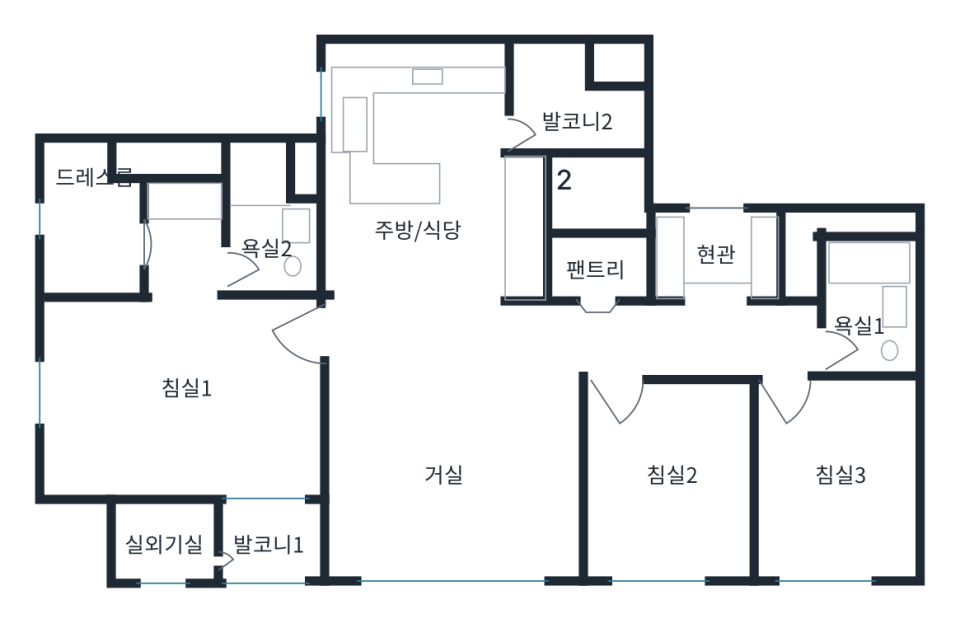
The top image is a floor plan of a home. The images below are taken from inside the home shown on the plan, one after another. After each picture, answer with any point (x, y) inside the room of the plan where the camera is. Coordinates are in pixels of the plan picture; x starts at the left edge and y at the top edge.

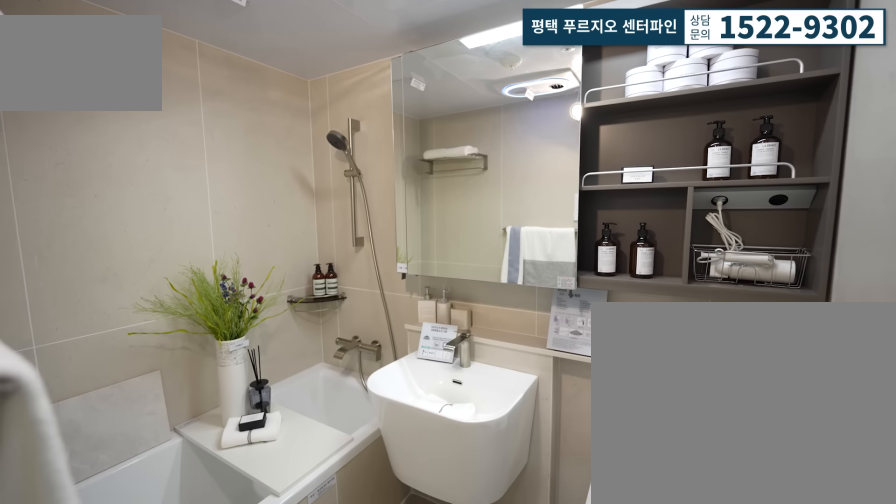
(857, 319)
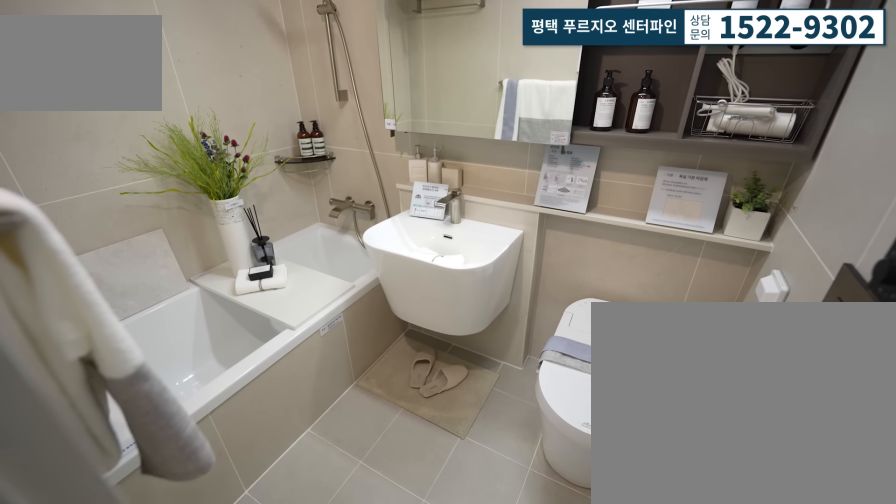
(888, 347)
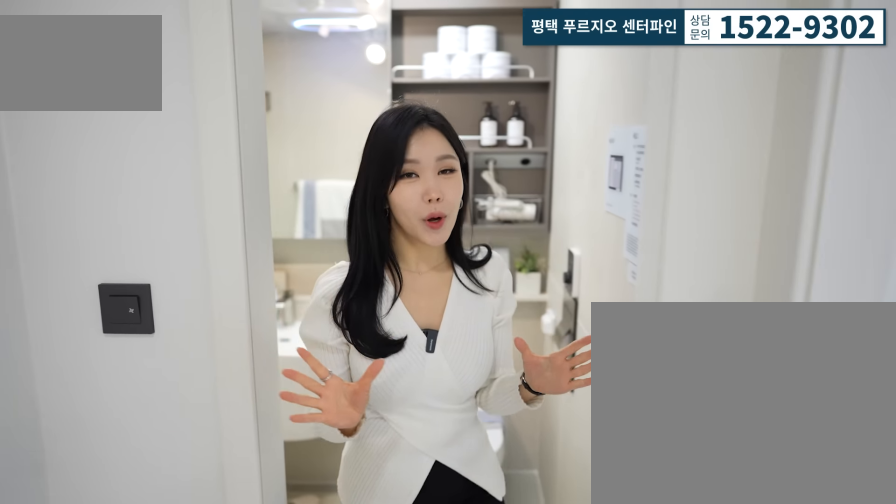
(857, 319)
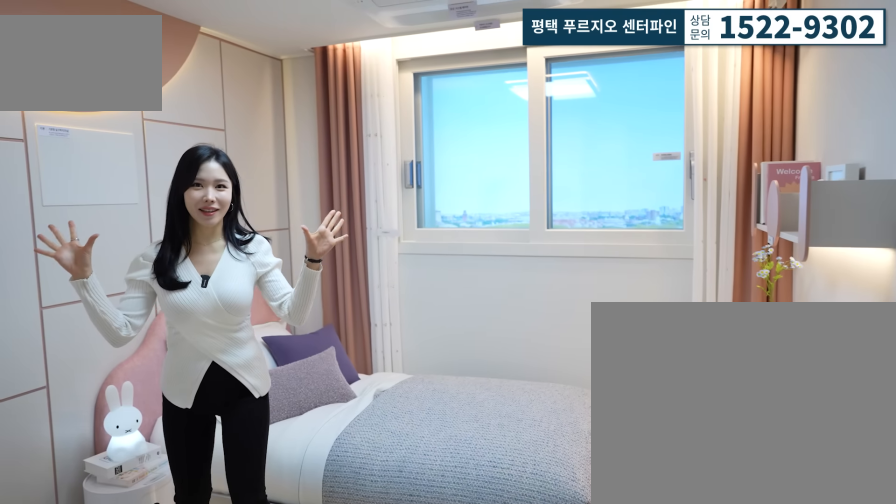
(846, 472)
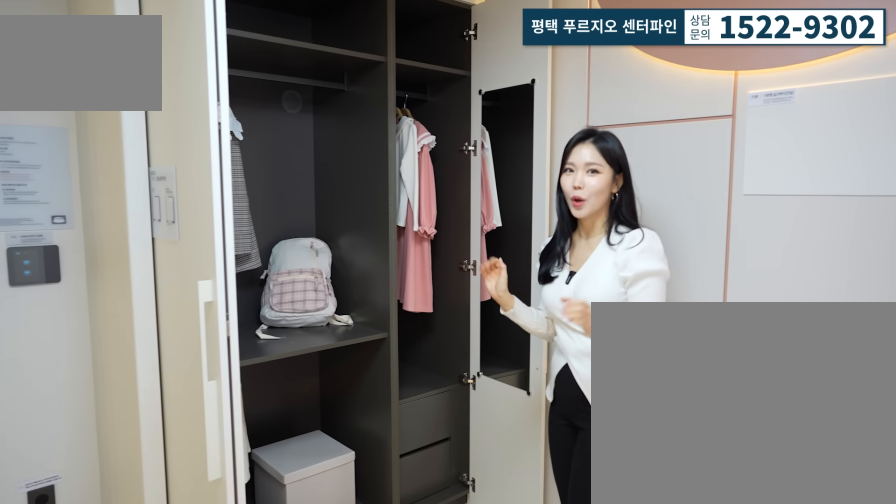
(846, 472)
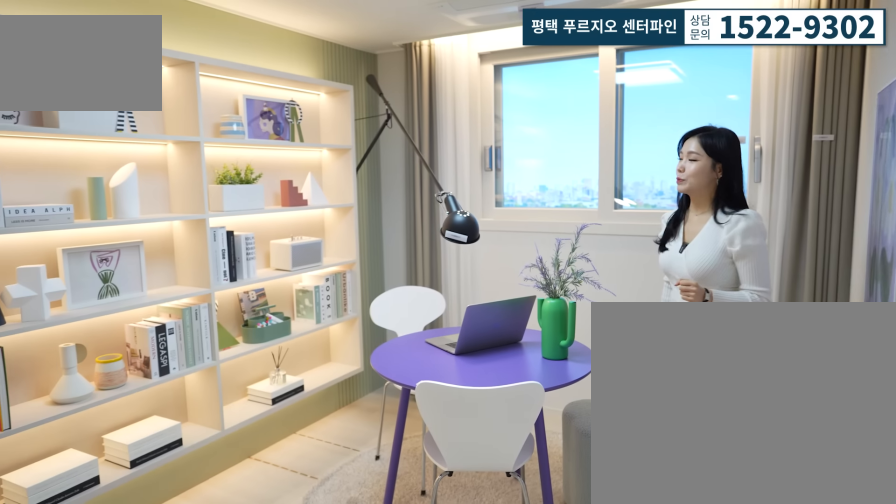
(666, 472)
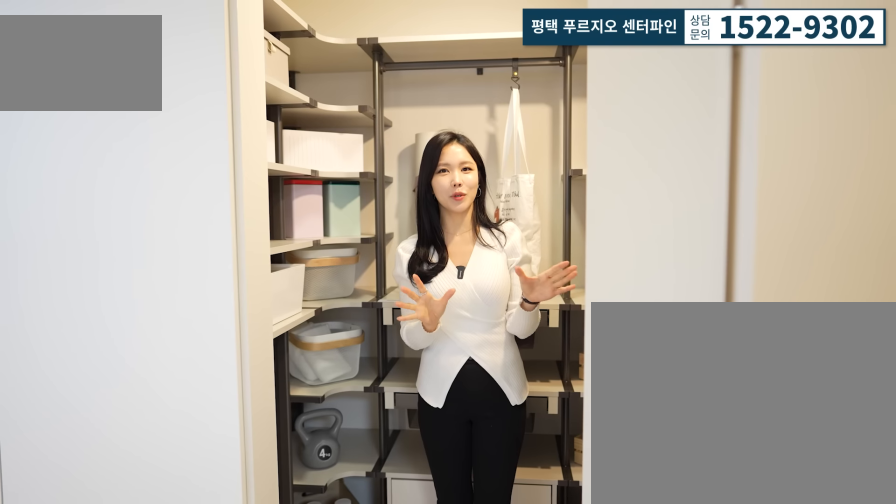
(600, 302)
